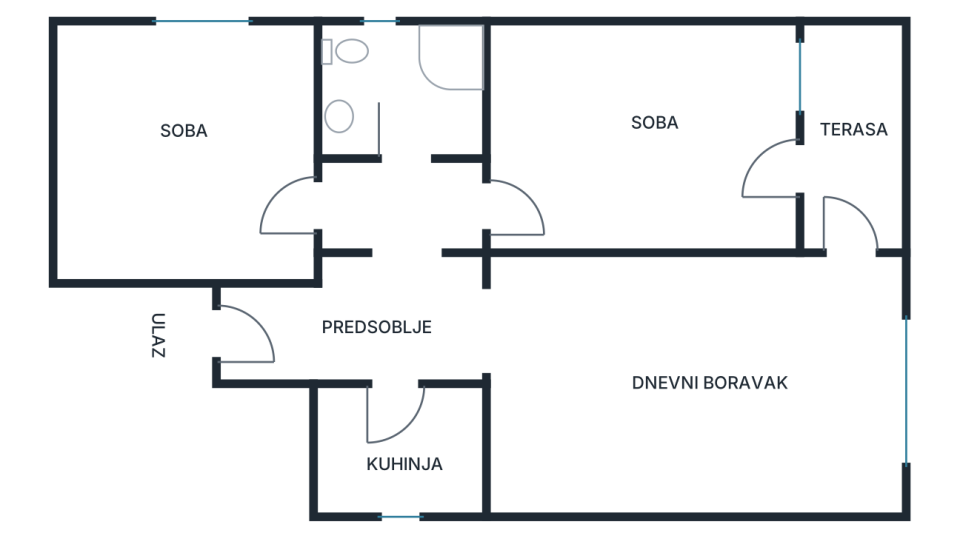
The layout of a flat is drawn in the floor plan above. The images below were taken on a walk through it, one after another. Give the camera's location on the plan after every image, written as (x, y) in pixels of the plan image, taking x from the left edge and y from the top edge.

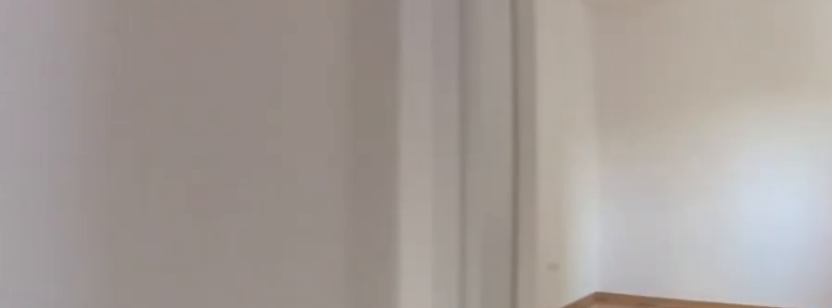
(403, 165)
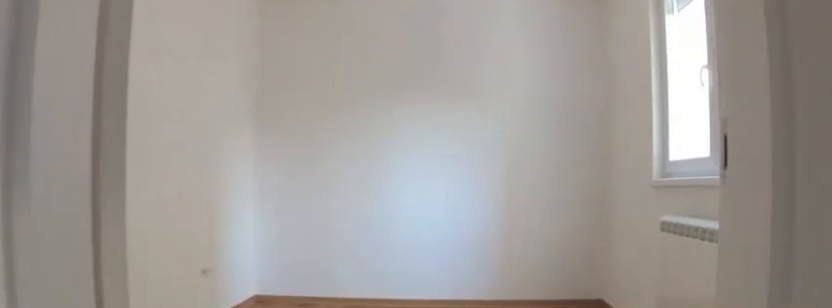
(398, 200)
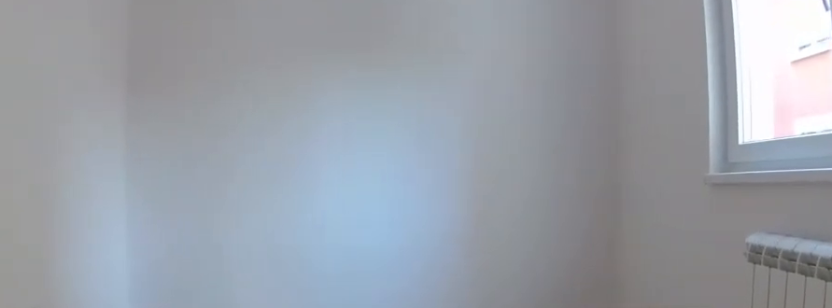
(332, 184)
